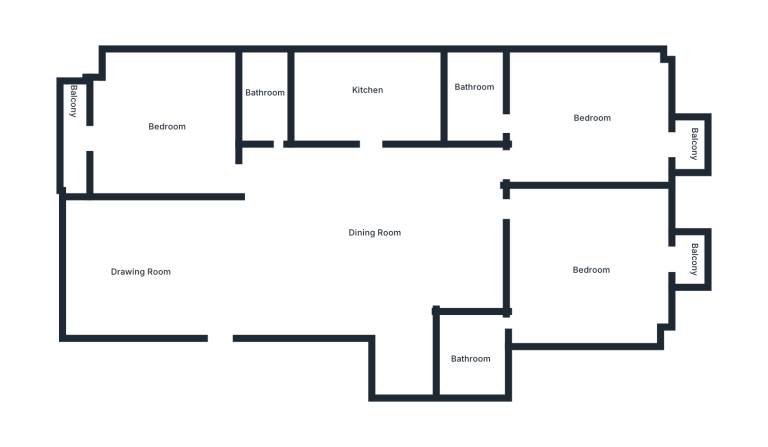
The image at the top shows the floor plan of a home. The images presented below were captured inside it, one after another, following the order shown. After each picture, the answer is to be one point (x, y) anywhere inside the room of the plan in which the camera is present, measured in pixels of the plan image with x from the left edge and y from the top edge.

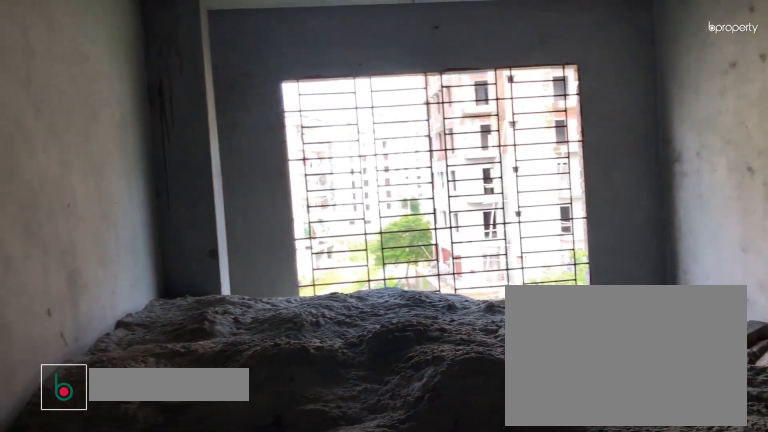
(143, 270)
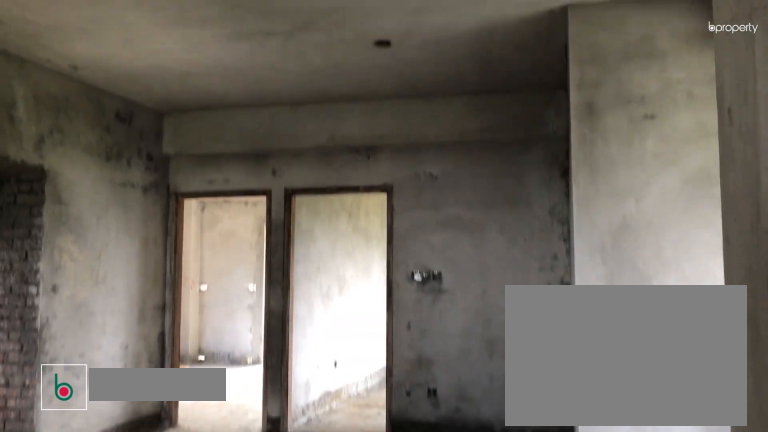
(380, 244)
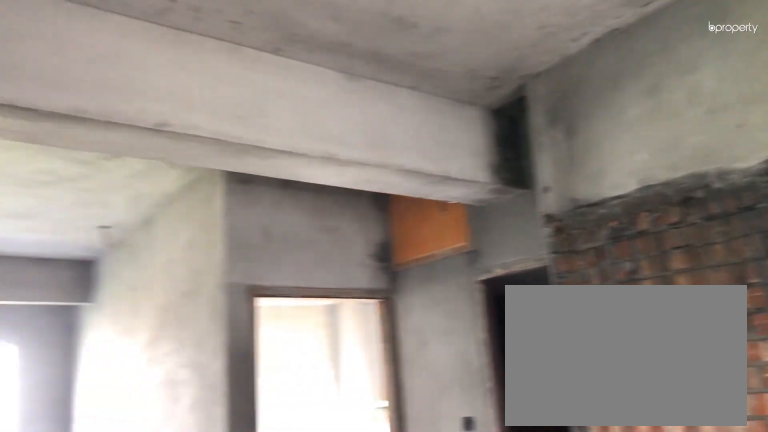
(380, 244)
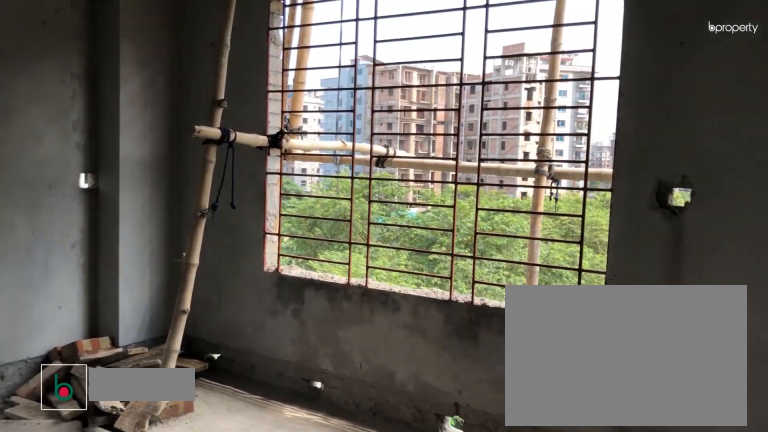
(165, 130)
